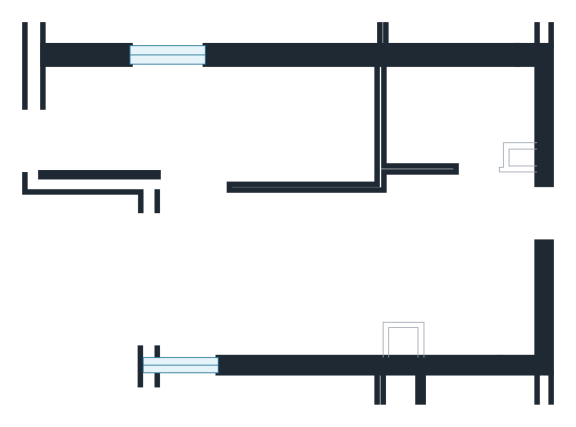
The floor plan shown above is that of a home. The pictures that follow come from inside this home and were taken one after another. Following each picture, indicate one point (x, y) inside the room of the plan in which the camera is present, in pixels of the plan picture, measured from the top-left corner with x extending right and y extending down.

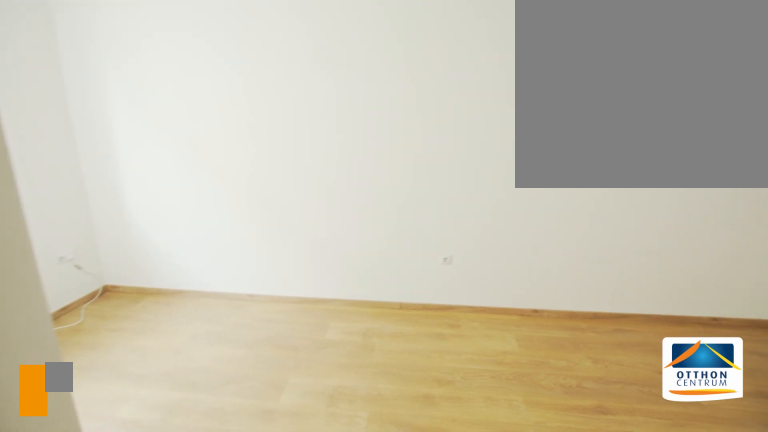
(234, 128)
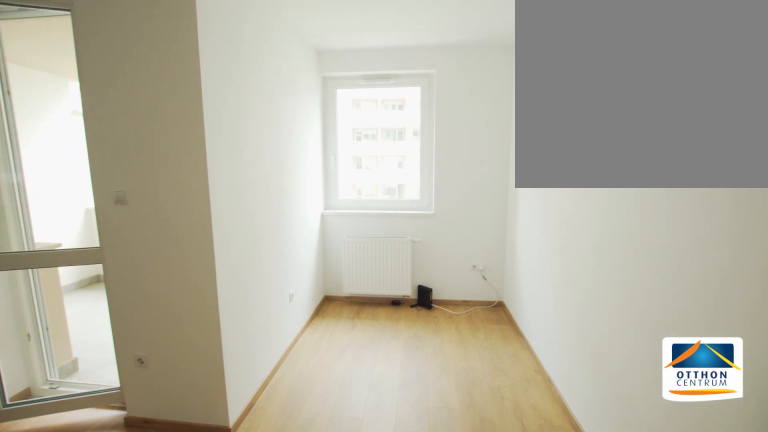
(234, 128)
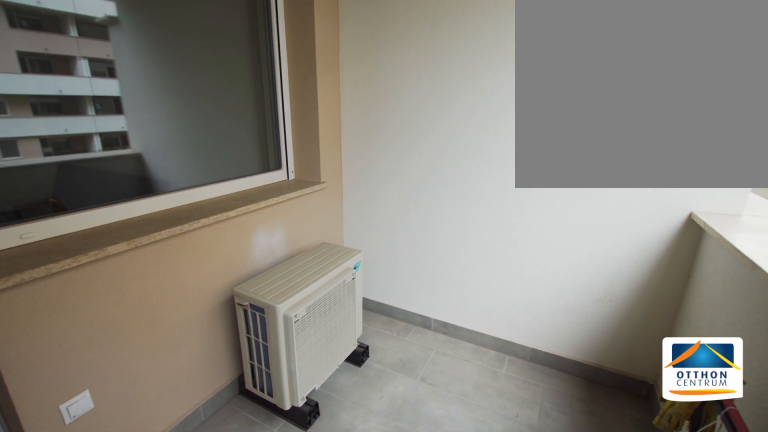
(86, 269)
